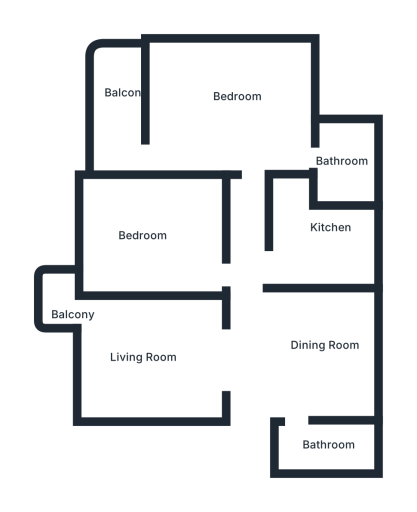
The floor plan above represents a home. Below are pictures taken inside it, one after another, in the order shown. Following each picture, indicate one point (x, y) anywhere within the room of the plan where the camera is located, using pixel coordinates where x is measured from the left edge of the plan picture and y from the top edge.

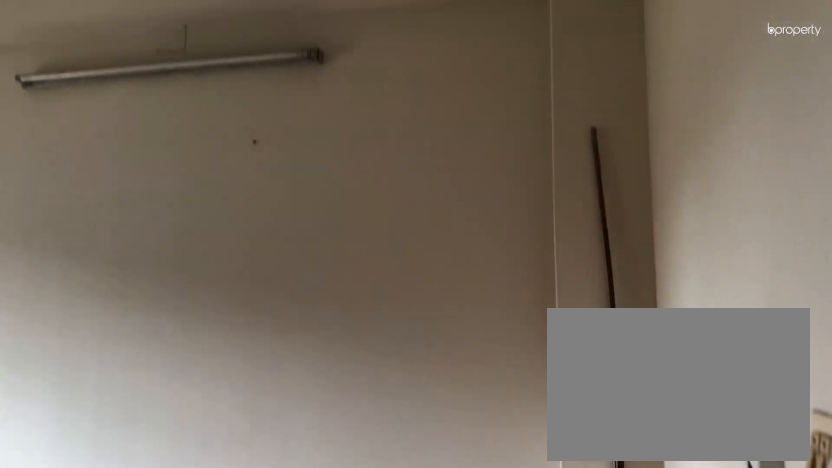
(149, 238)
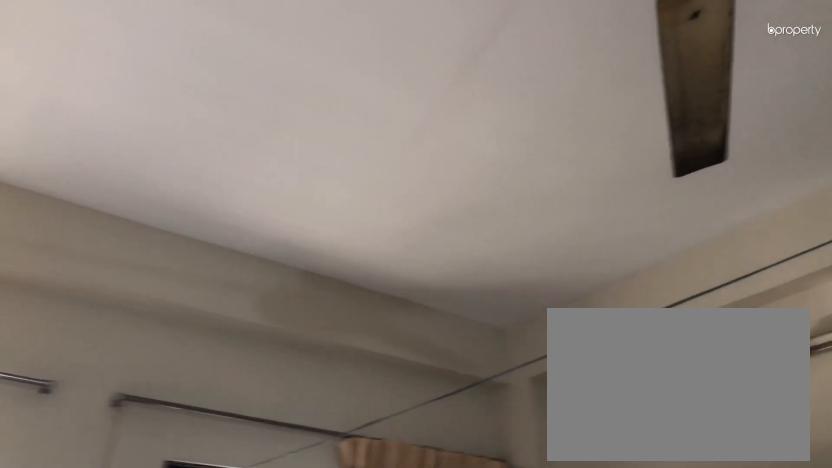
(231, 102)
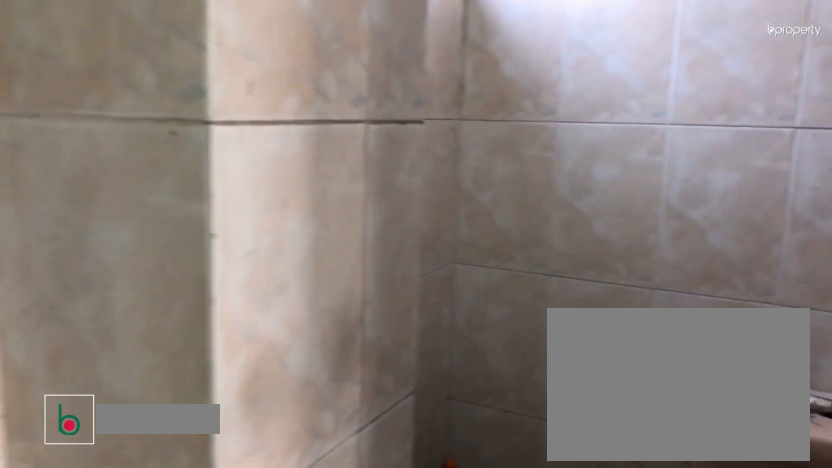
(346, 163)
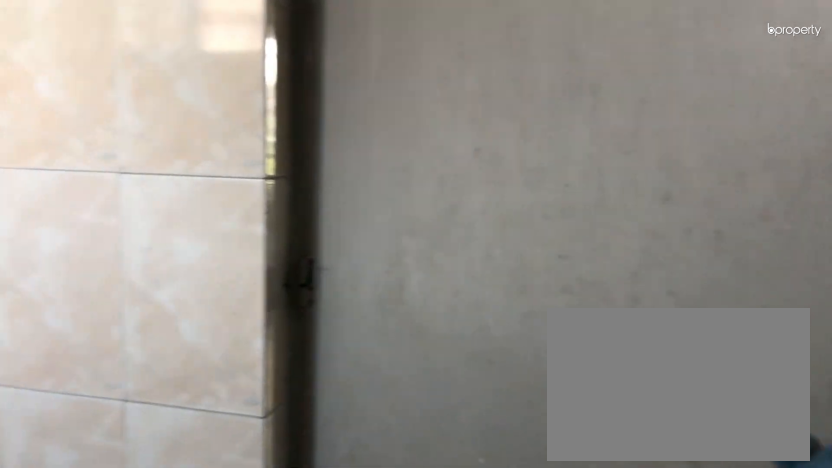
(346, 163)
